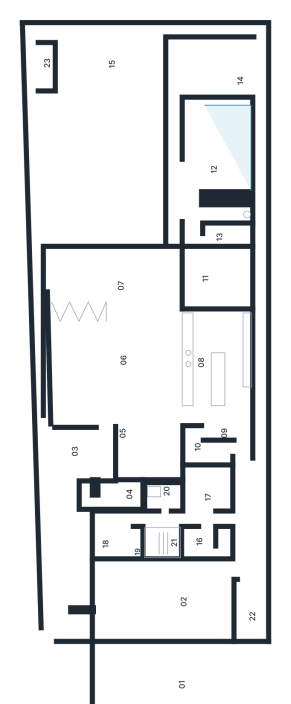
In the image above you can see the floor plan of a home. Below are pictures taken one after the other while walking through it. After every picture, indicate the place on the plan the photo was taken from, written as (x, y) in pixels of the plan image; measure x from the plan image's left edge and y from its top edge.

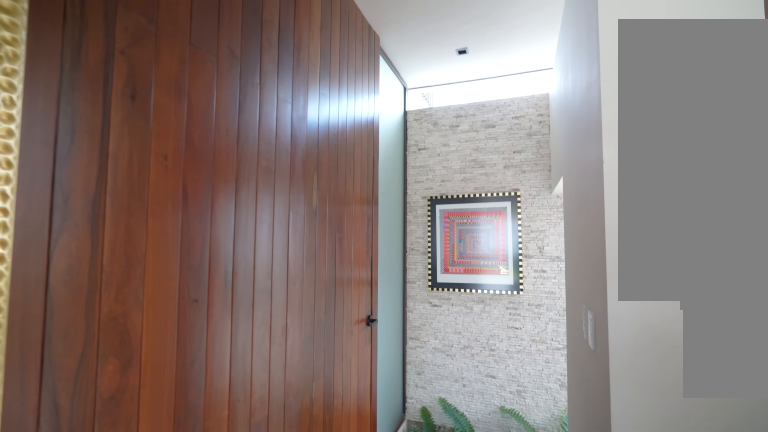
(92, 452)
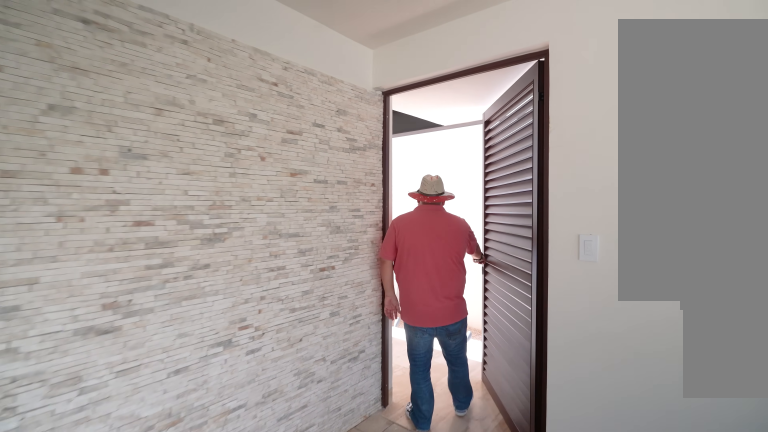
(180, 623)
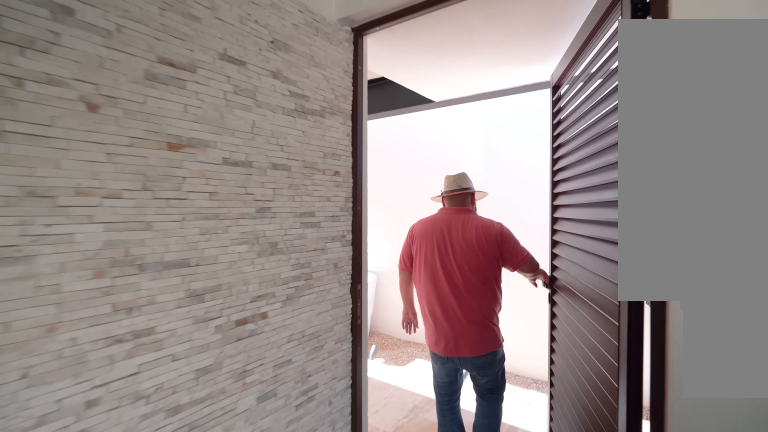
(193, 582)
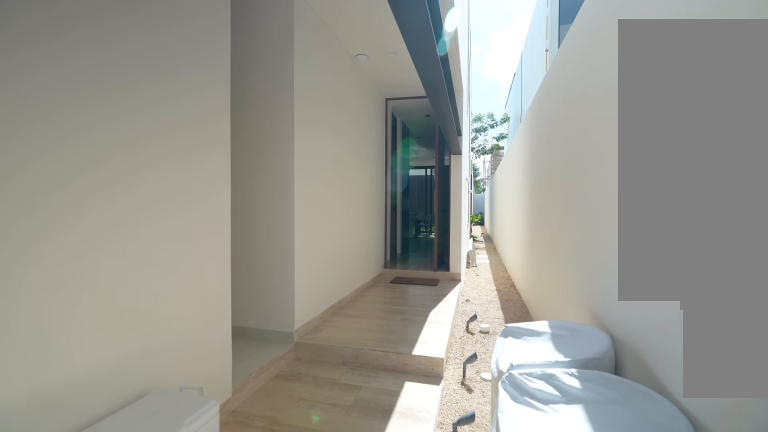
(245, 553)
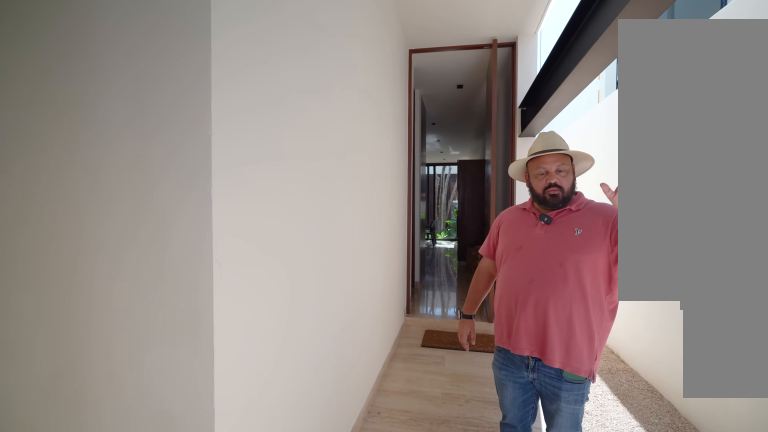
(237, 518)
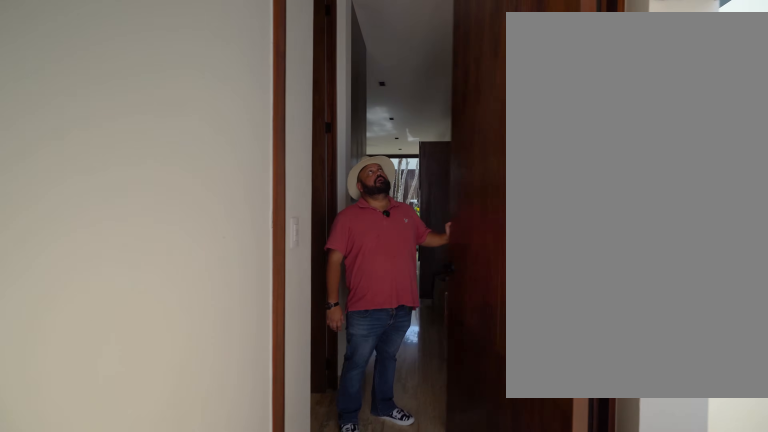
(244, 502)
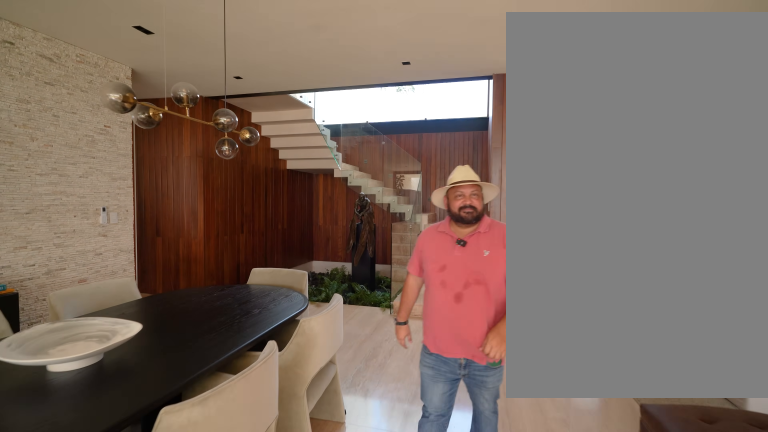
(130, 400)
